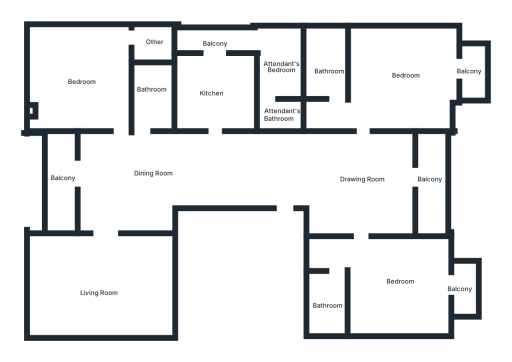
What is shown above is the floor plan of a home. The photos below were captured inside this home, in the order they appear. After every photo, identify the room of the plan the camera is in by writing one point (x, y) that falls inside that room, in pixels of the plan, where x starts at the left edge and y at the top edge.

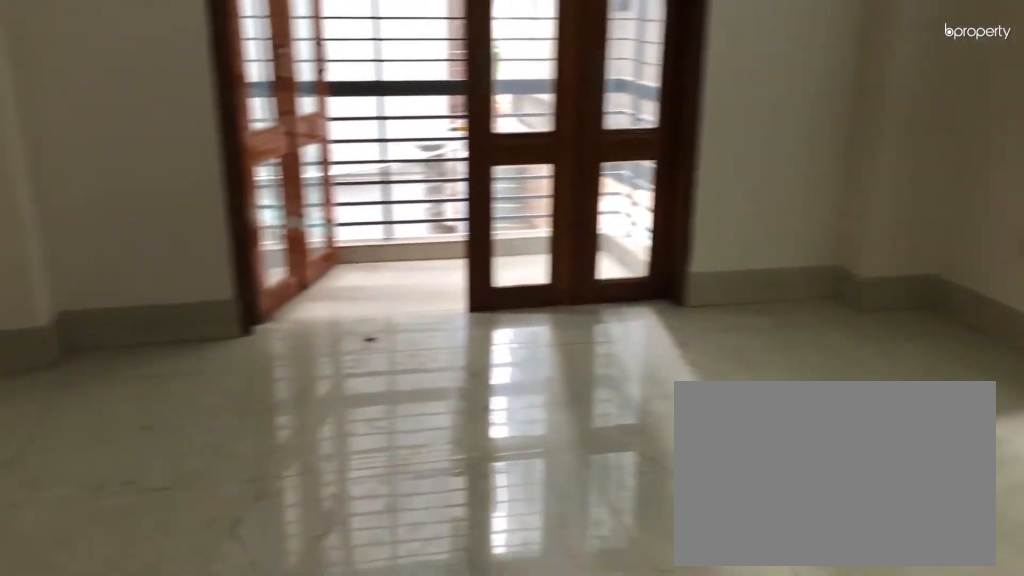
(393, 278)
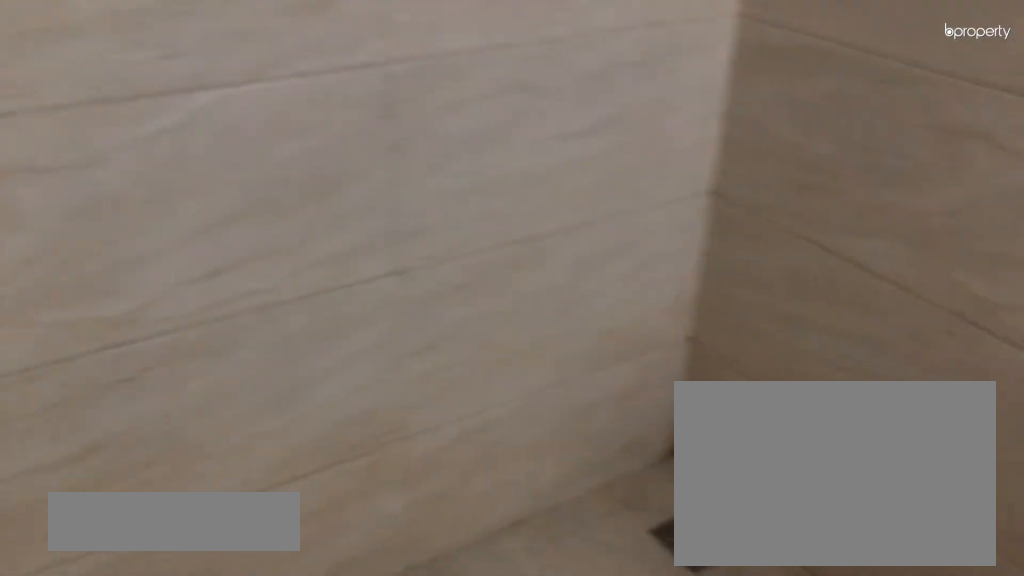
(331, 295)
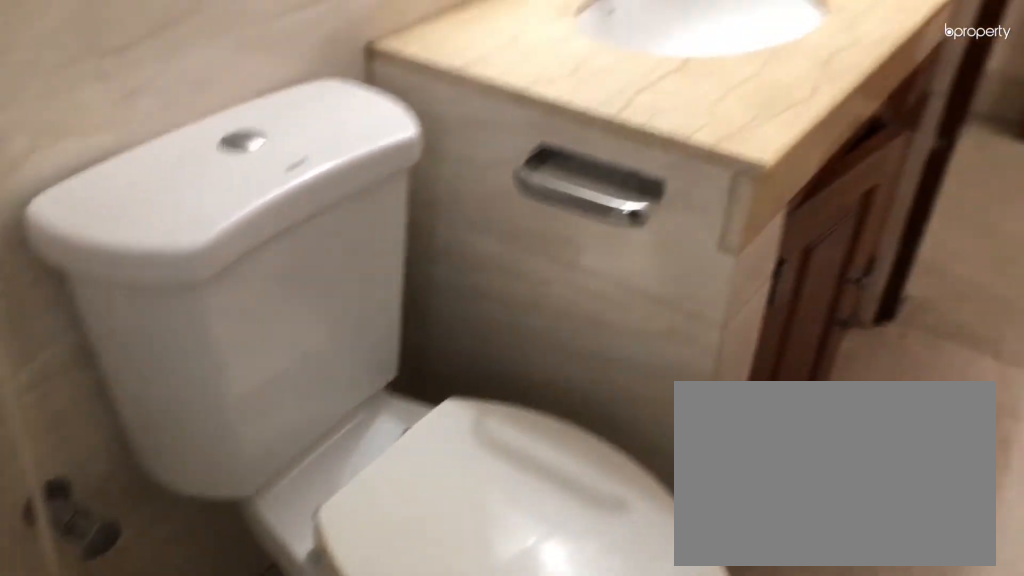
(331, 295)
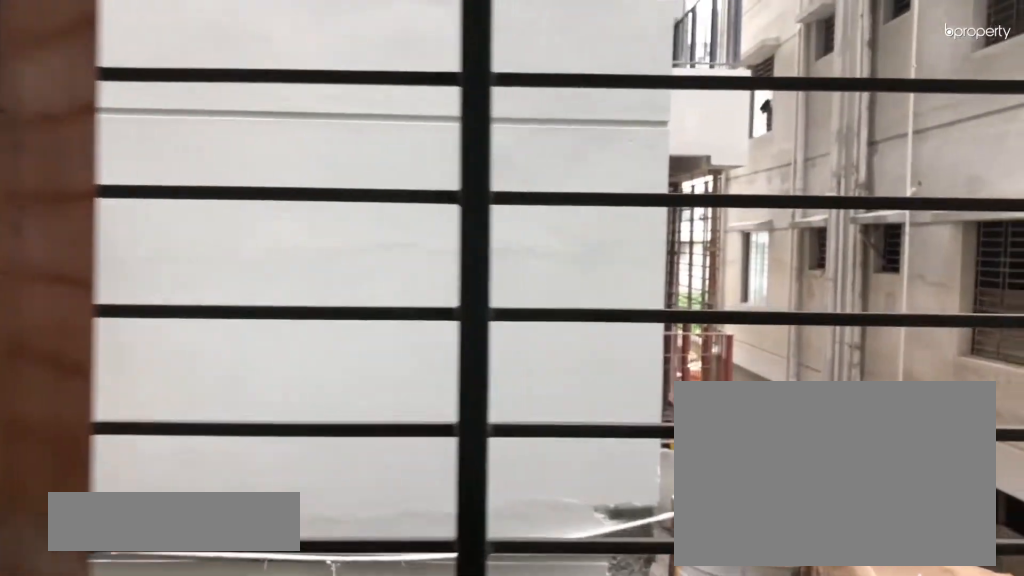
(459, 285)
